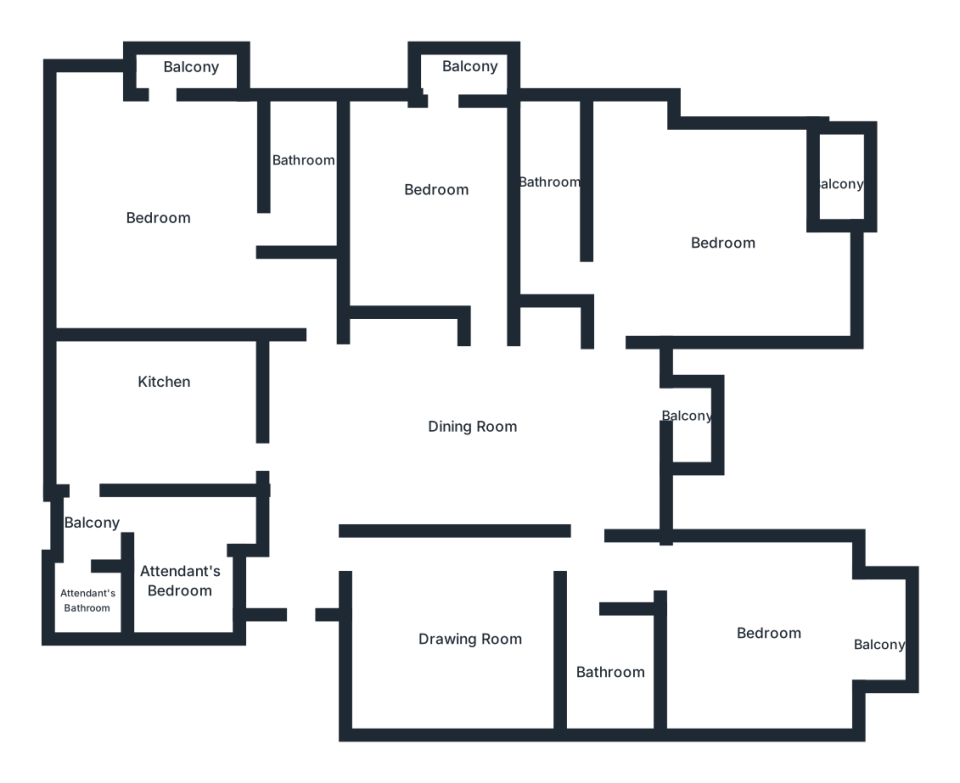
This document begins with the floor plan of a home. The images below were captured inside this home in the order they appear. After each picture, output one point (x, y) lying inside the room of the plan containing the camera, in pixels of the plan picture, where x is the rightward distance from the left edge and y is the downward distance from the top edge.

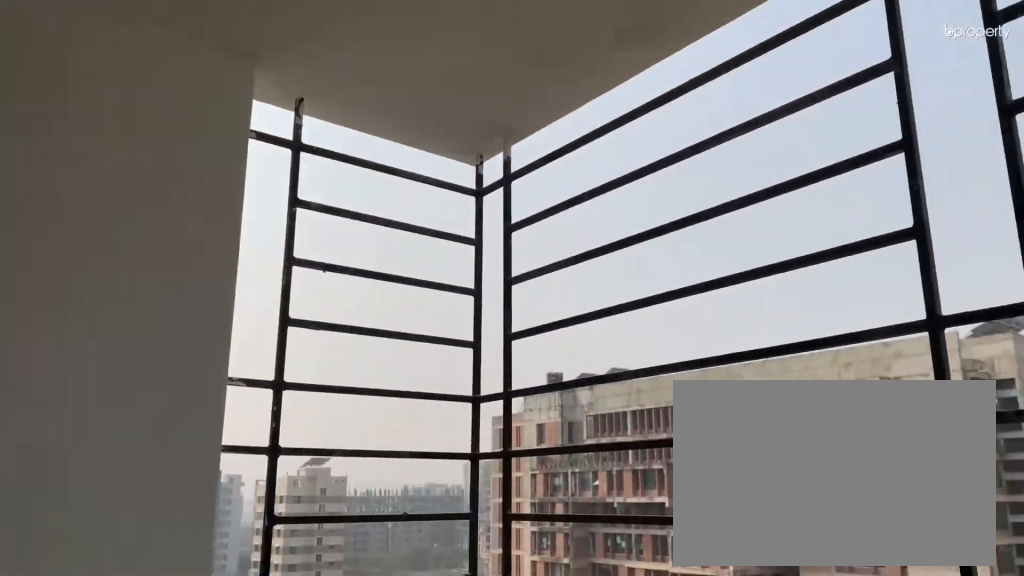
(184, 77)
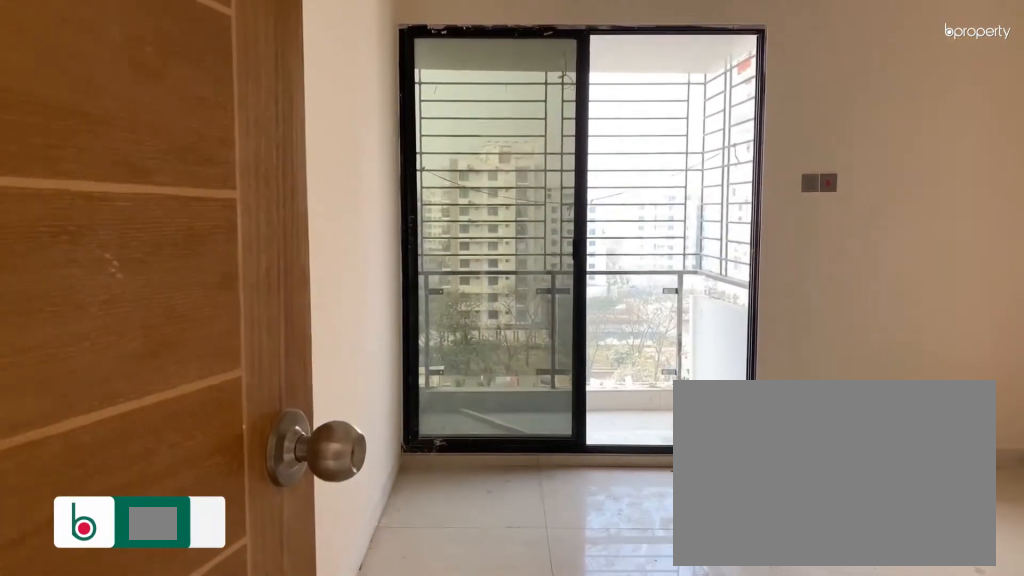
(473, 313)
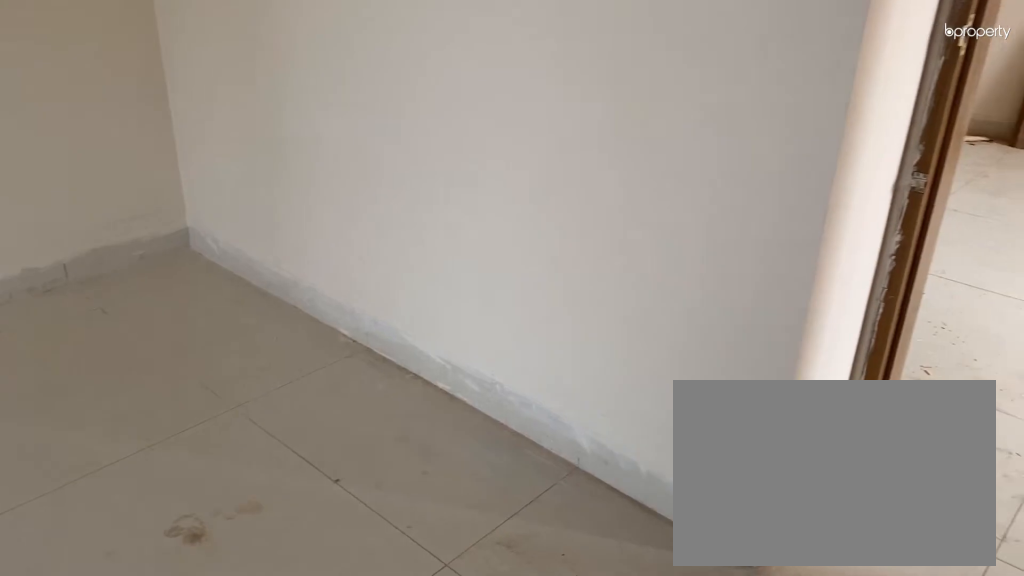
(436, 199)
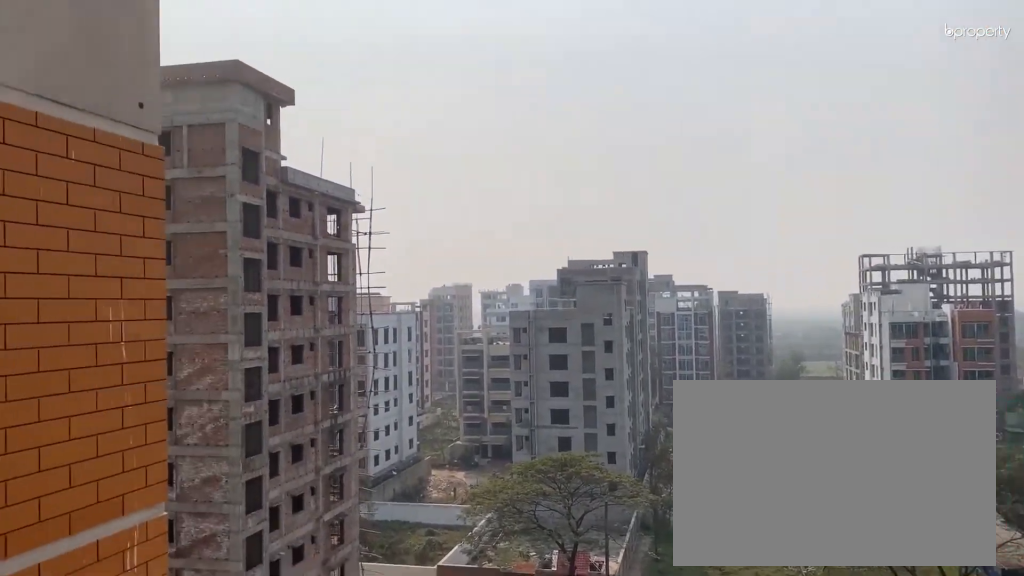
(695, 428)
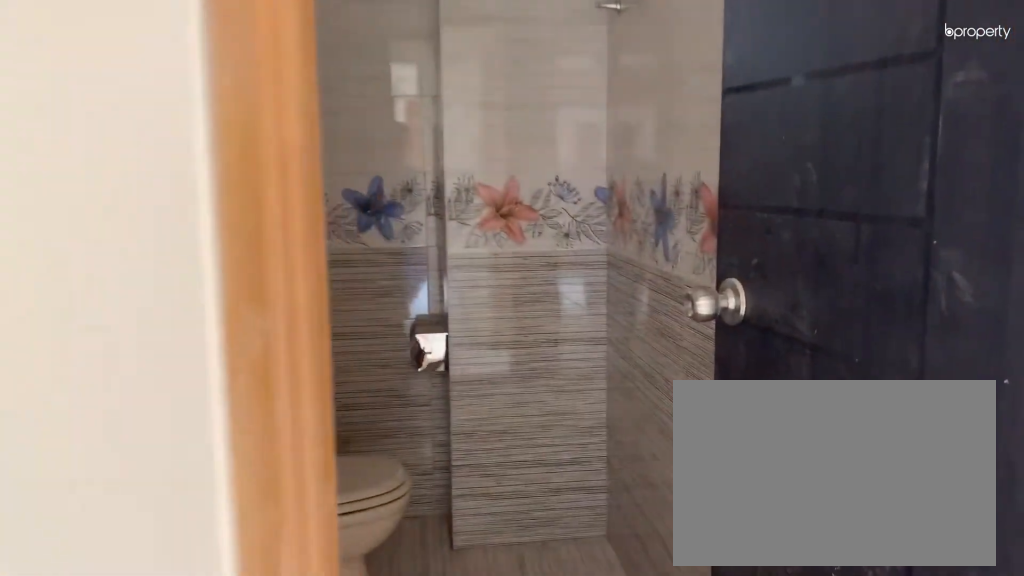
(615, 675)
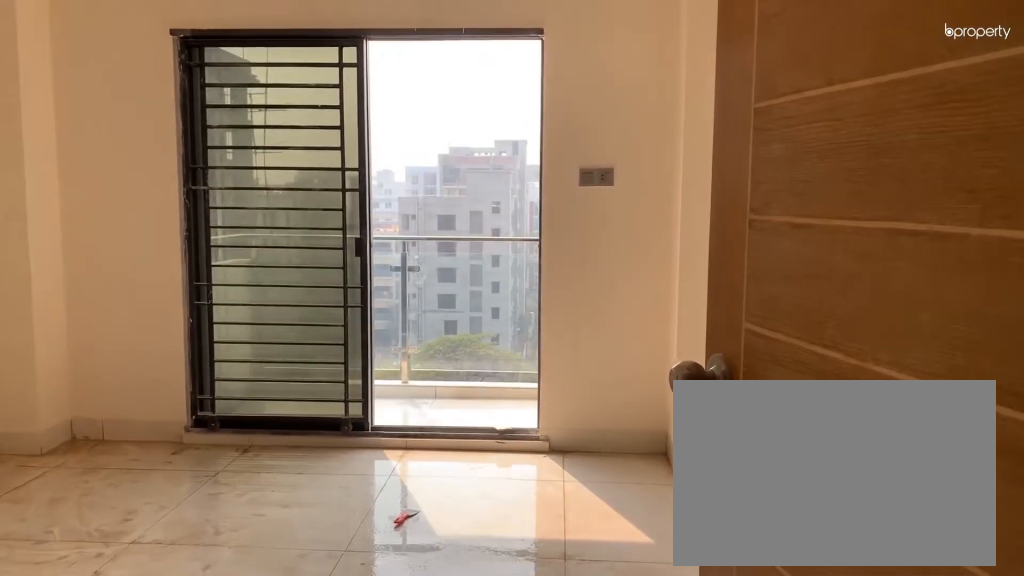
(693, 597)
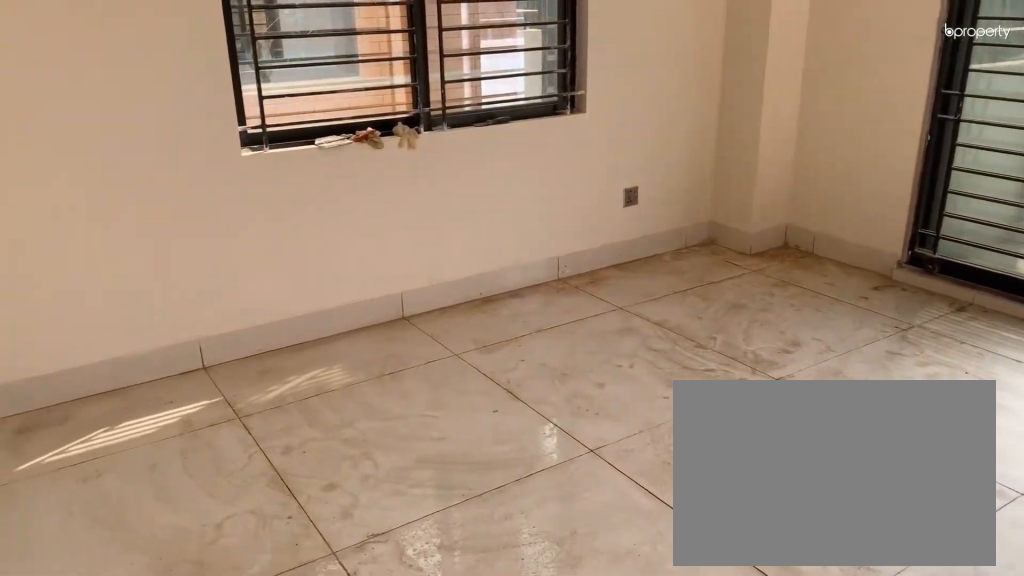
(765, 632)
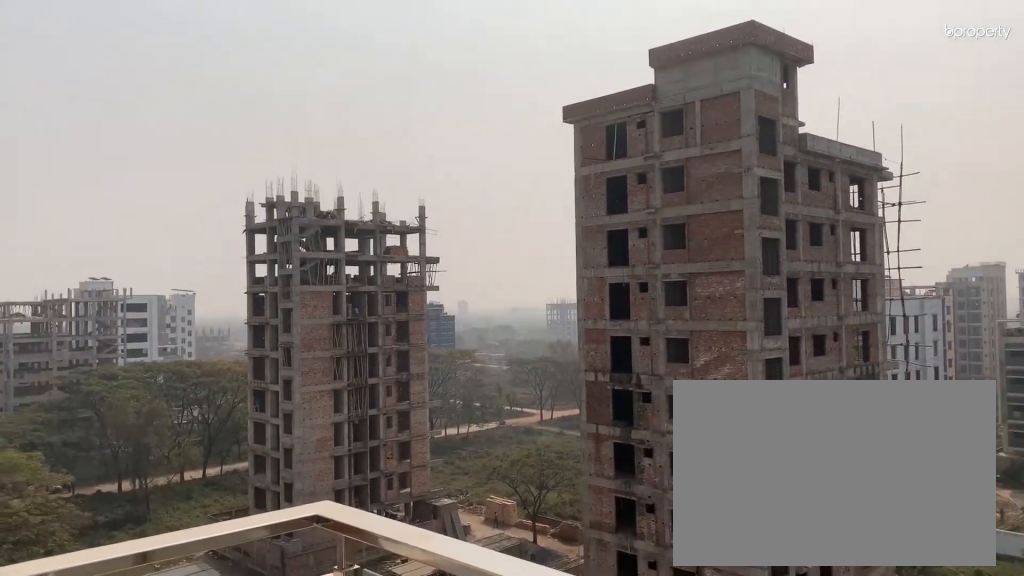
(882, 648)
